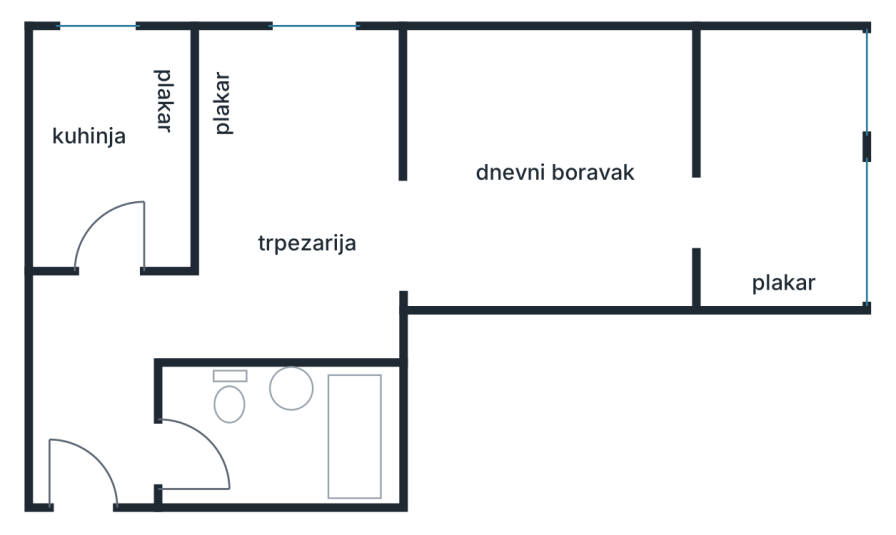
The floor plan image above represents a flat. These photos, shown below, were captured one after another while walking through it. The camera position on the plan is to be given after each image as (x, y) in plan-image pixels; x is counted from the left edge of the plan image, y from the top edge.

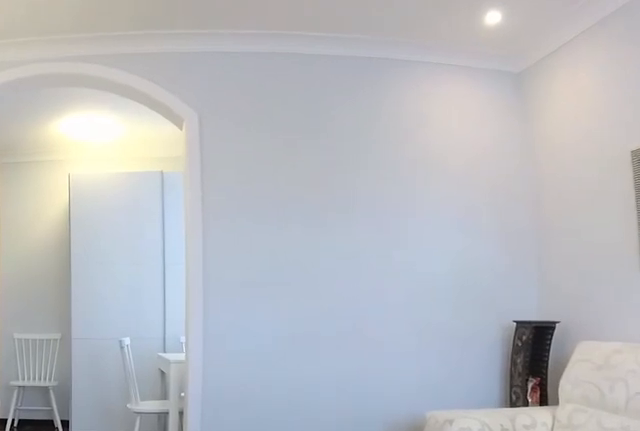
(735, 206)
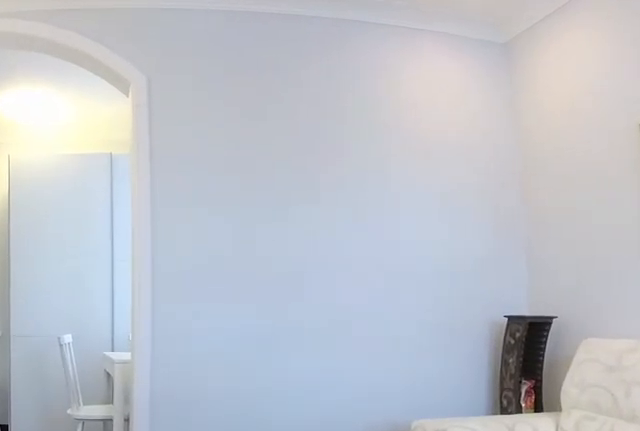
(667, 212)
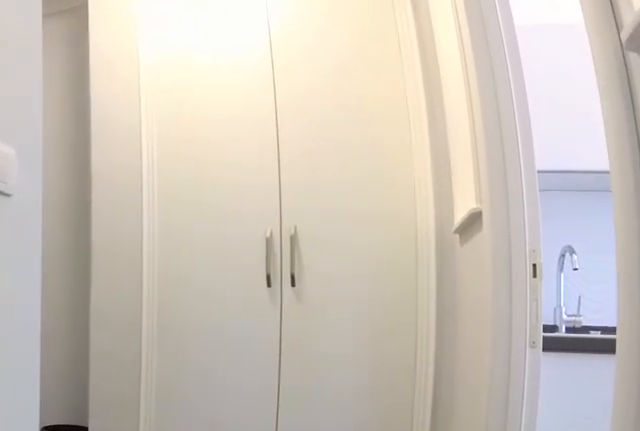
(221, 306)
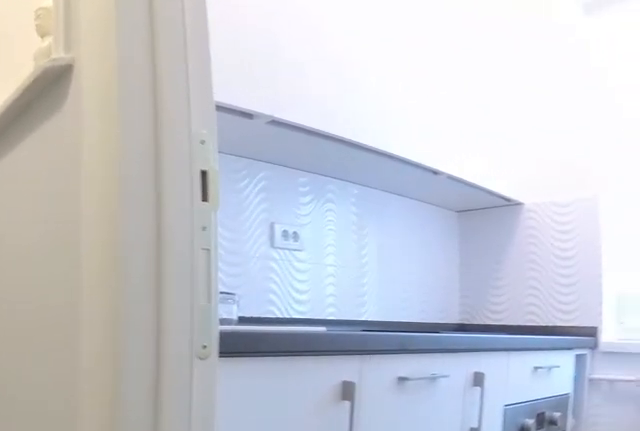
(123, 318)
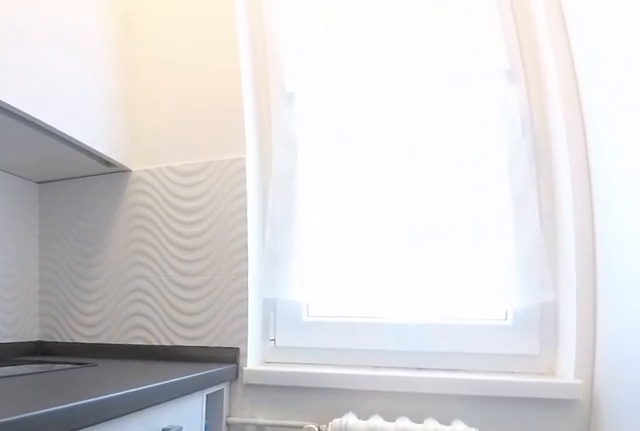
(112, 181)
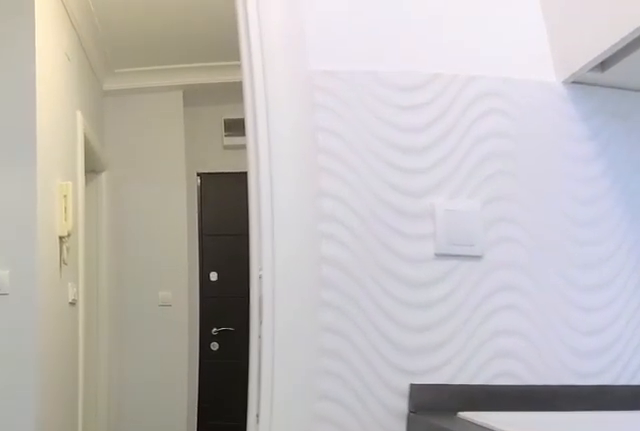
(113, 152)
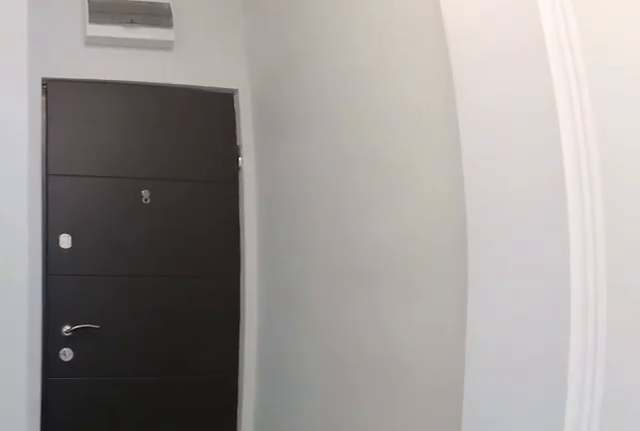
(112, 315)
